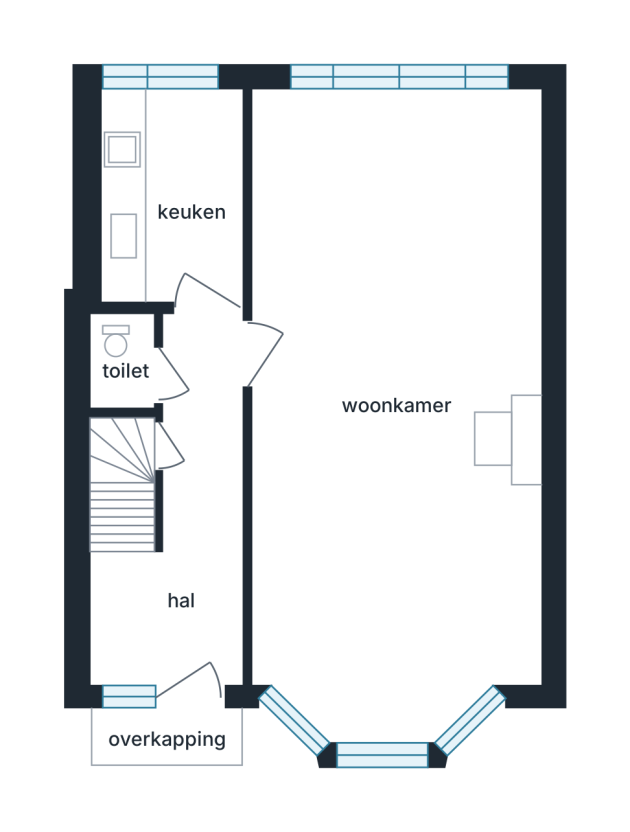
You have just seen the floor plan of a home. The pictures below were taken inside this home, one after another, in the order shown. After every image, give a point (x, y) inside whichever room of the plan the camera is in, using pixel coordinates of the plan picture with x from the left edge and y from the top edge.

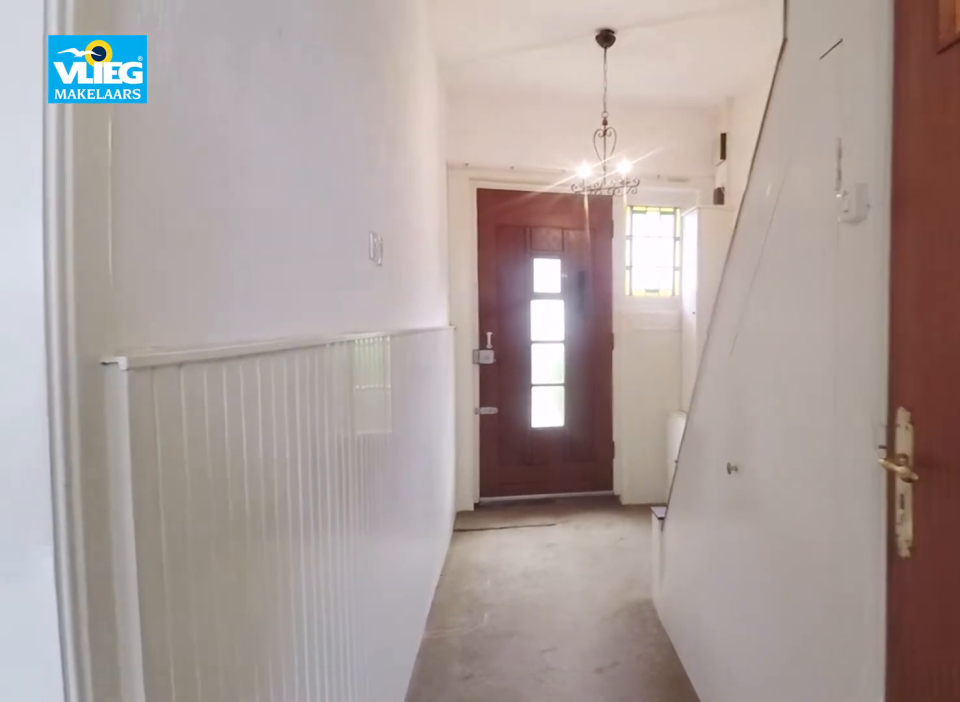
(184, 527)
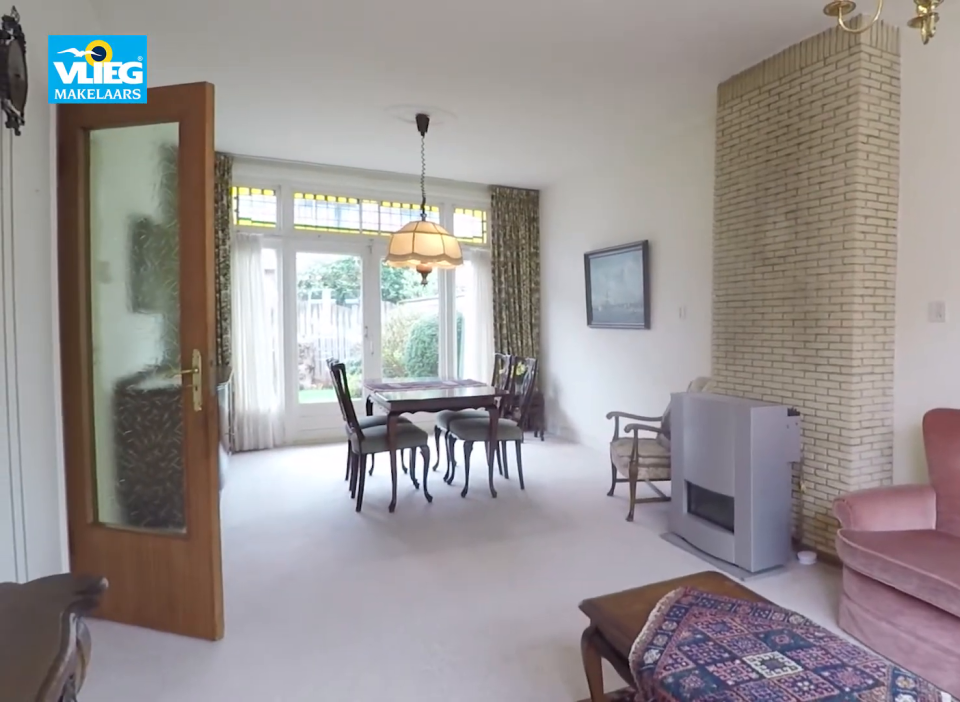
(387, 149)
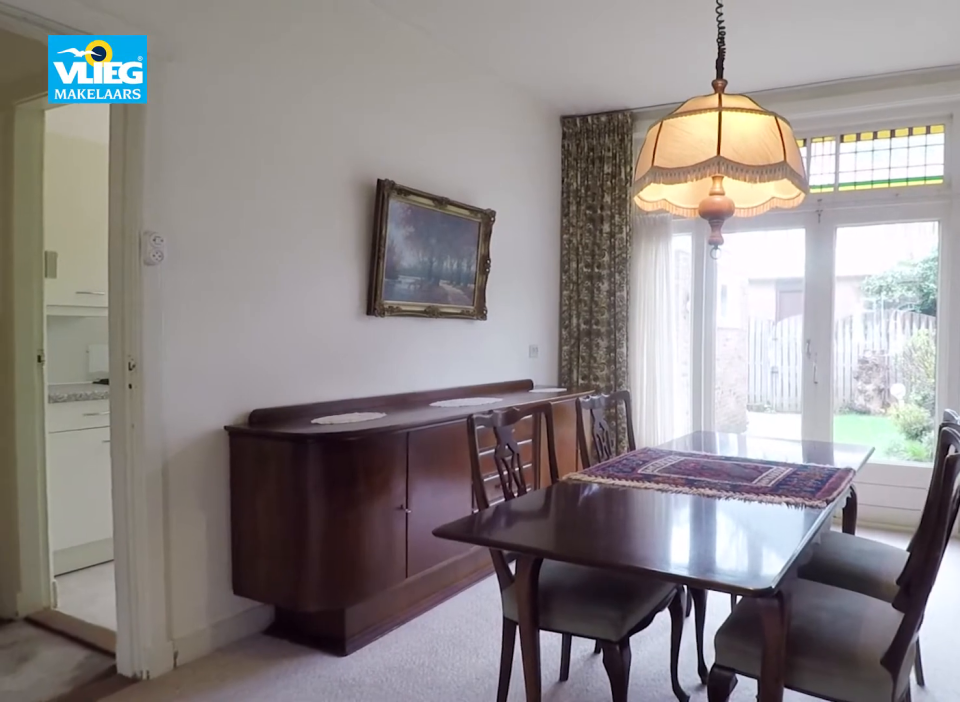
(387, 149)
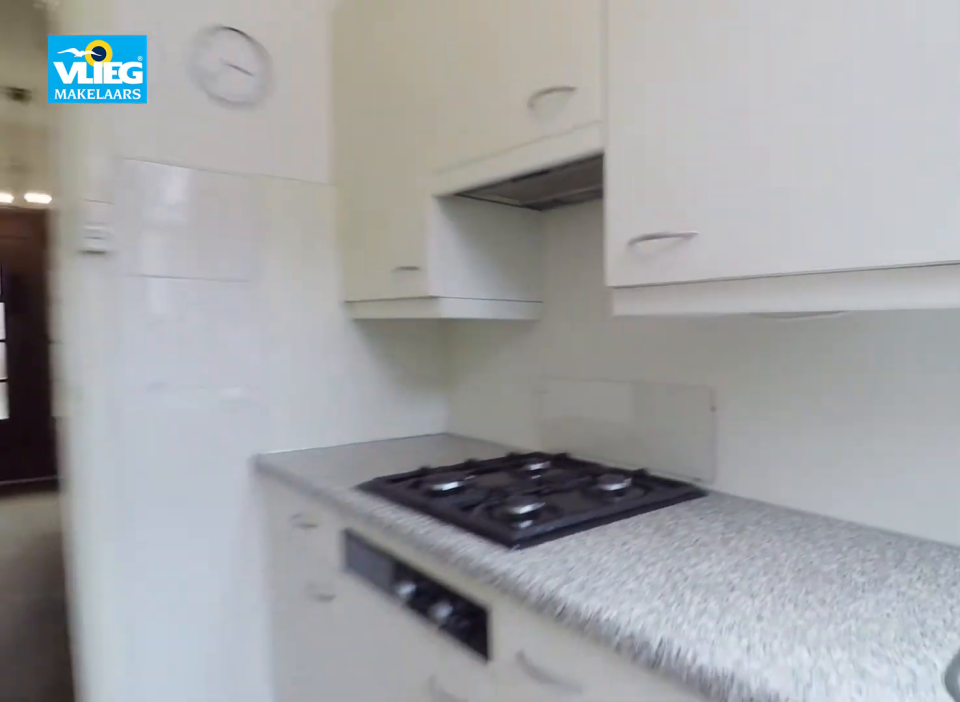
(172, 194)
